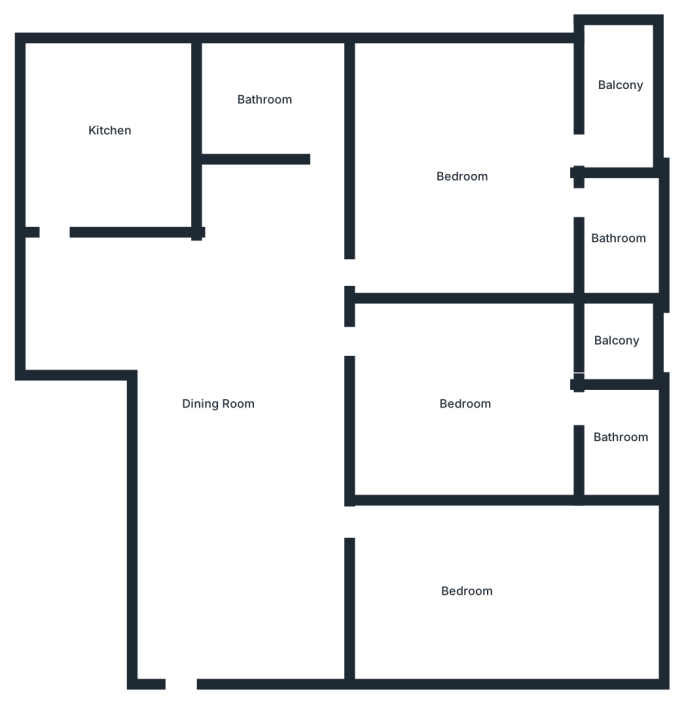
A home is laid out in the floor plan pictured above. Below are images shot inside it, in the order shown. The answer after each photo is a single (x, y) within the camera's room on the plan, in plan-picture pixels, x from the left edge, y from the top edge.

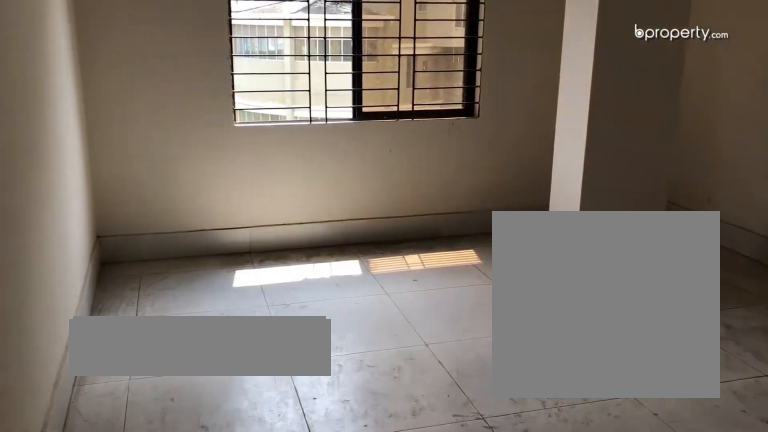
(467, 589)
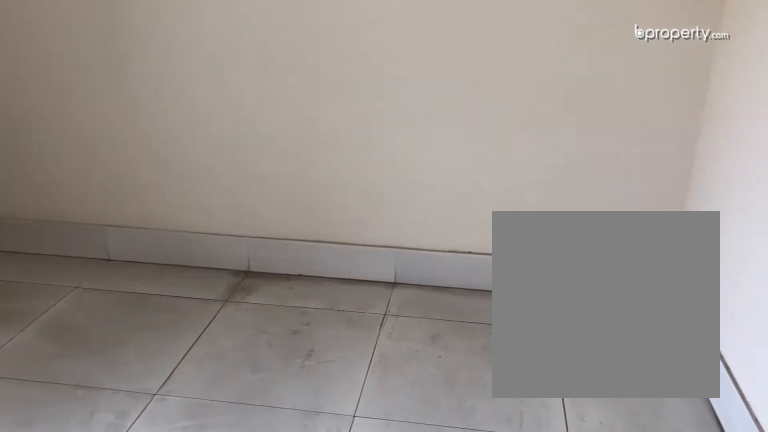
(468, 403)
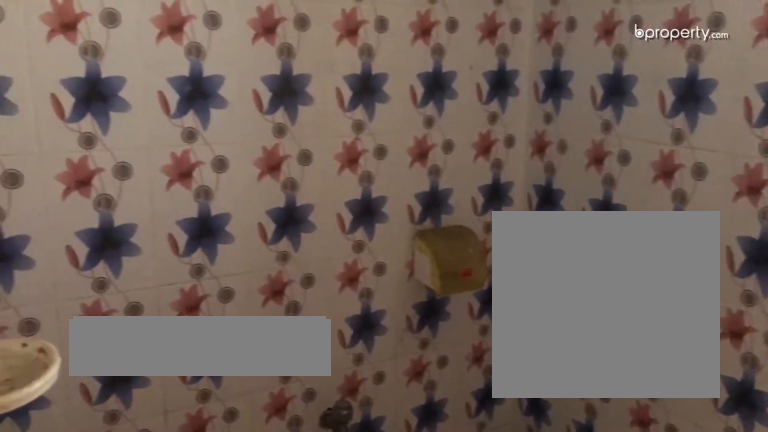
(264, 99)
